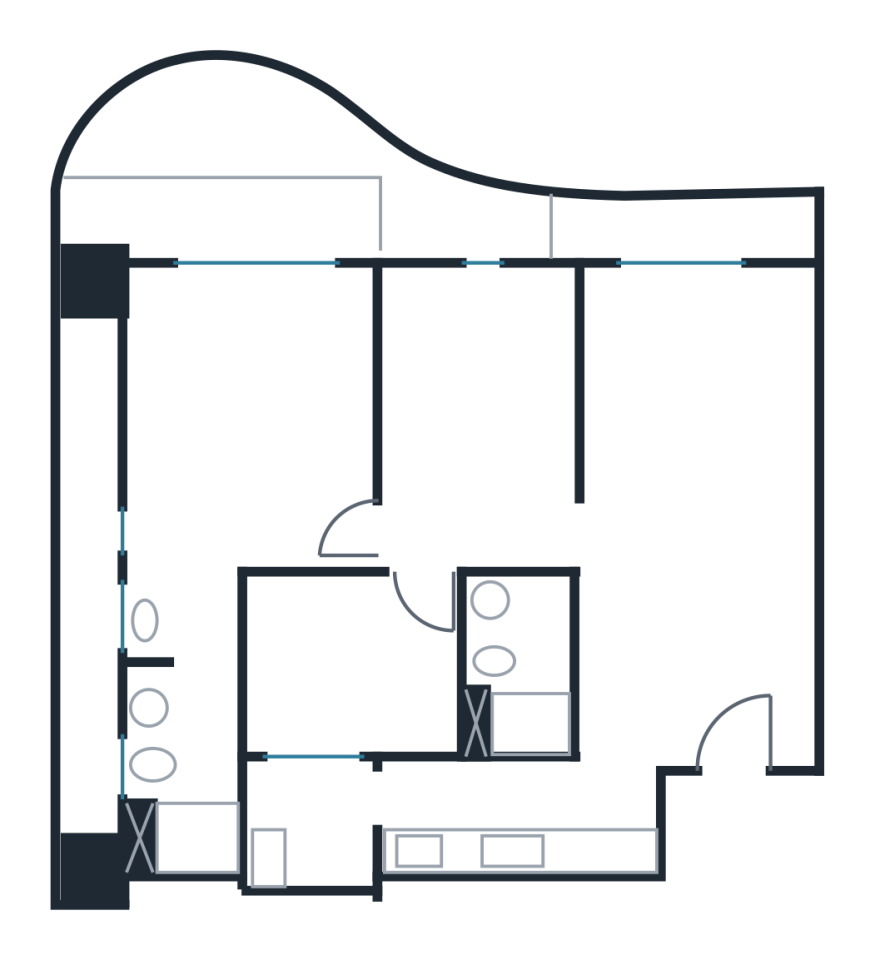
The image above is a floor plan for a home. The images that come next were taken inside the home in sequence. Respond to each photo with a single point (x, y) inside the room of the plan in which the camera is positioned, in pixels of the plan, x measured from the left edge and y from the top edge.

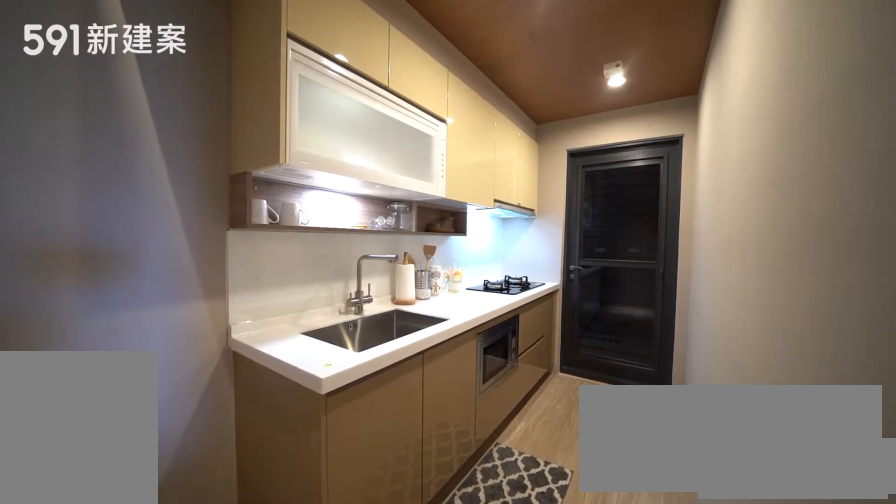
(500, 816)
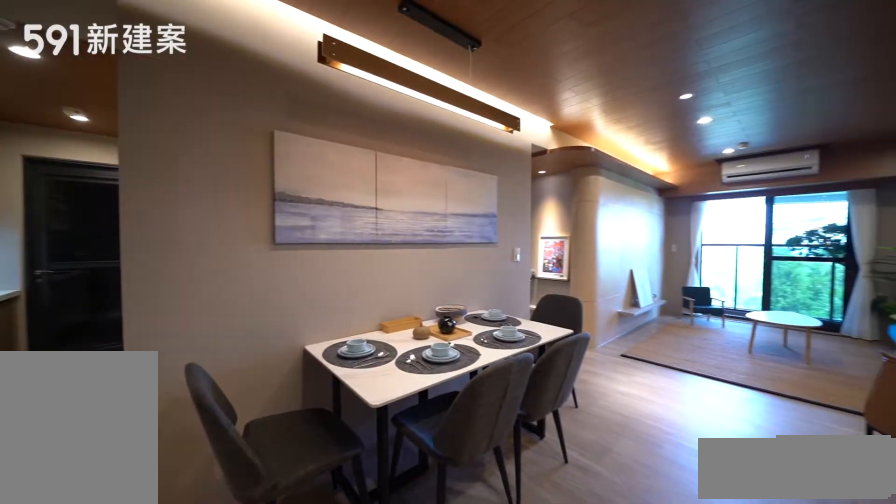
(700, 657)
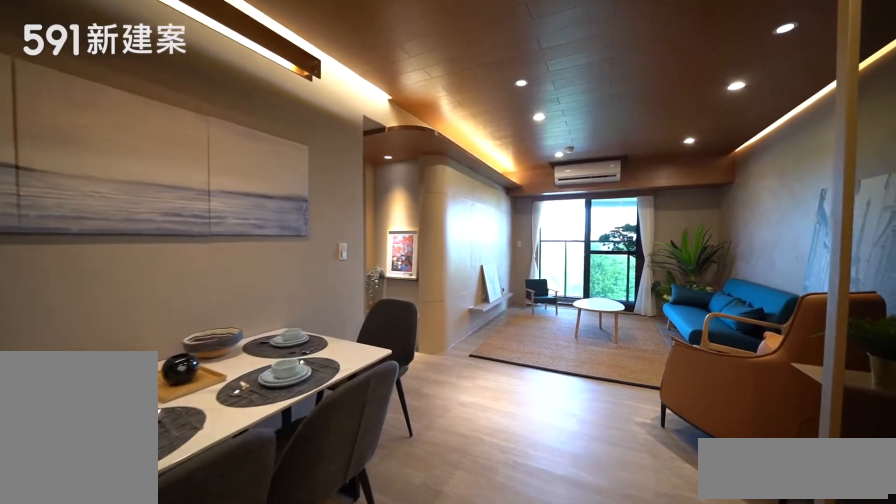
(700, 657)
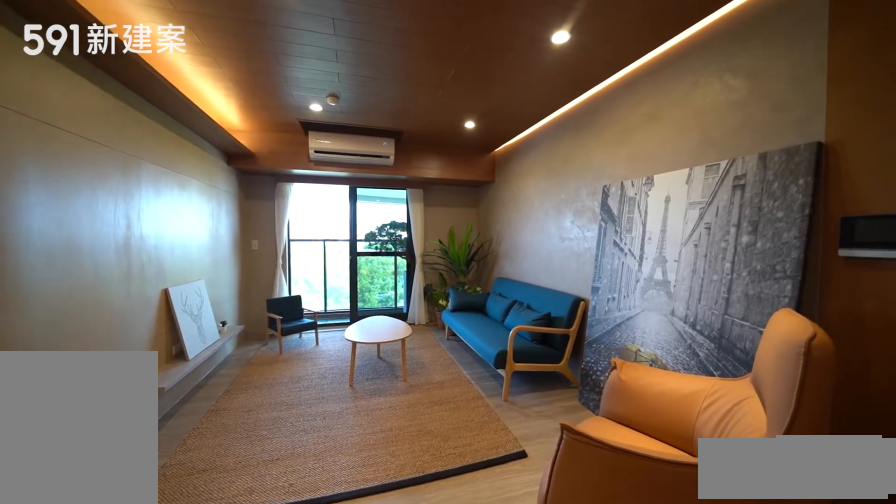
(695, 402)
